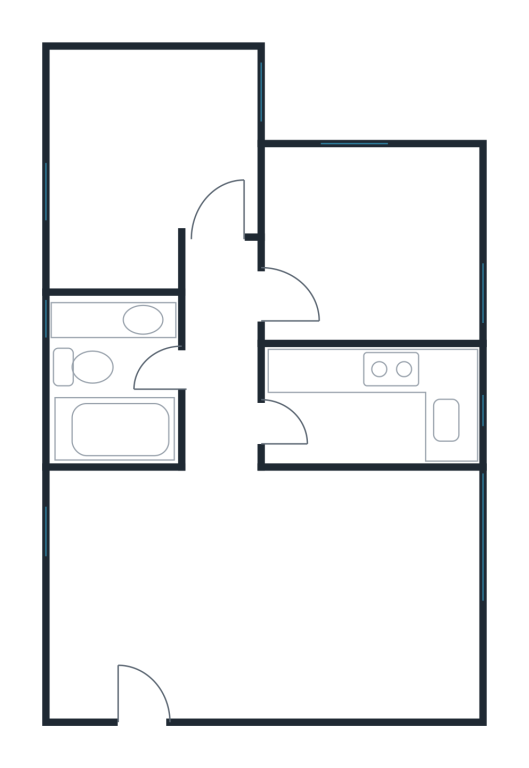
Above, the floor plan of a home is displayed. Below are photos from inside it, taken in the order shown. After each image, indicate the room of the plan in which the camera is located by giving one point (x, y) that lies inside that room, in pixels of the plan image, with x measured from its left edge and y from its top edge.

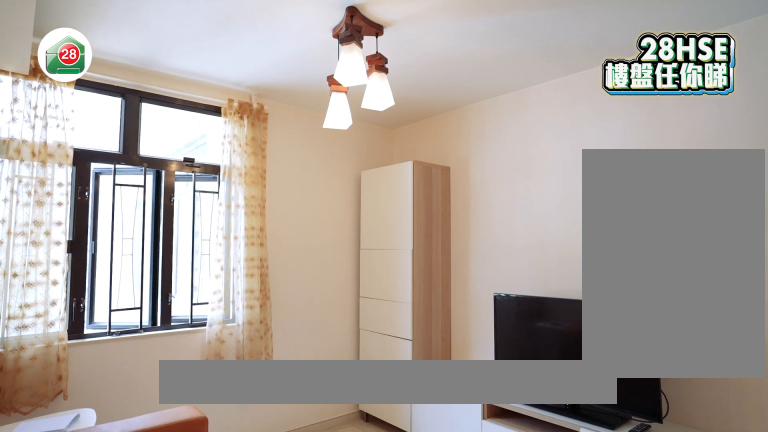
(233, 592)
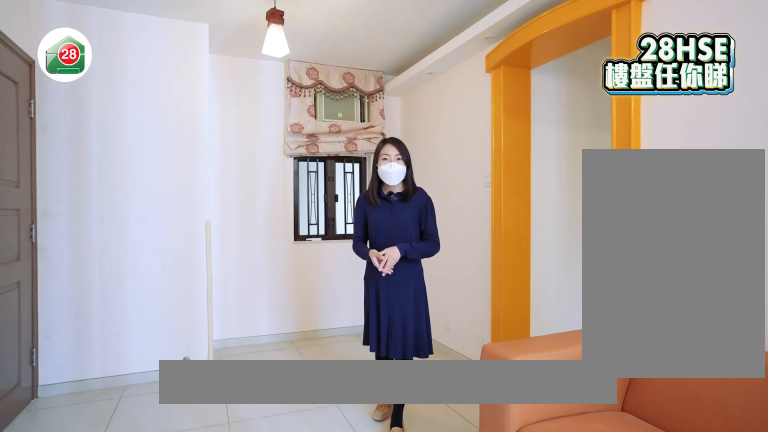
(233, 592)
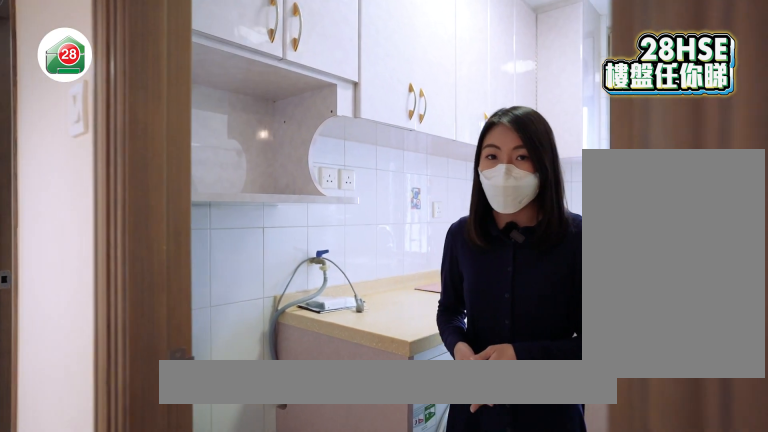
(332, 404)
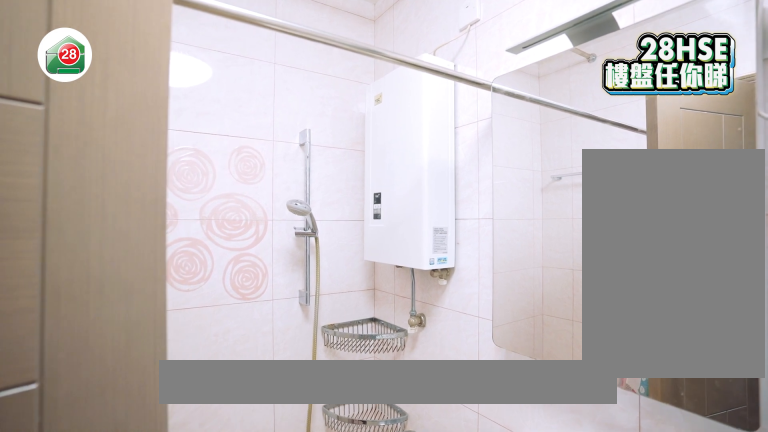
(132, 385)
